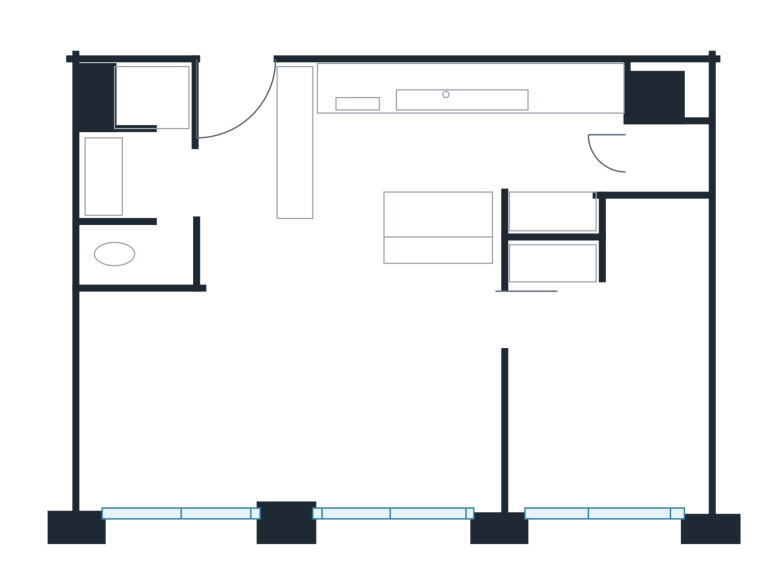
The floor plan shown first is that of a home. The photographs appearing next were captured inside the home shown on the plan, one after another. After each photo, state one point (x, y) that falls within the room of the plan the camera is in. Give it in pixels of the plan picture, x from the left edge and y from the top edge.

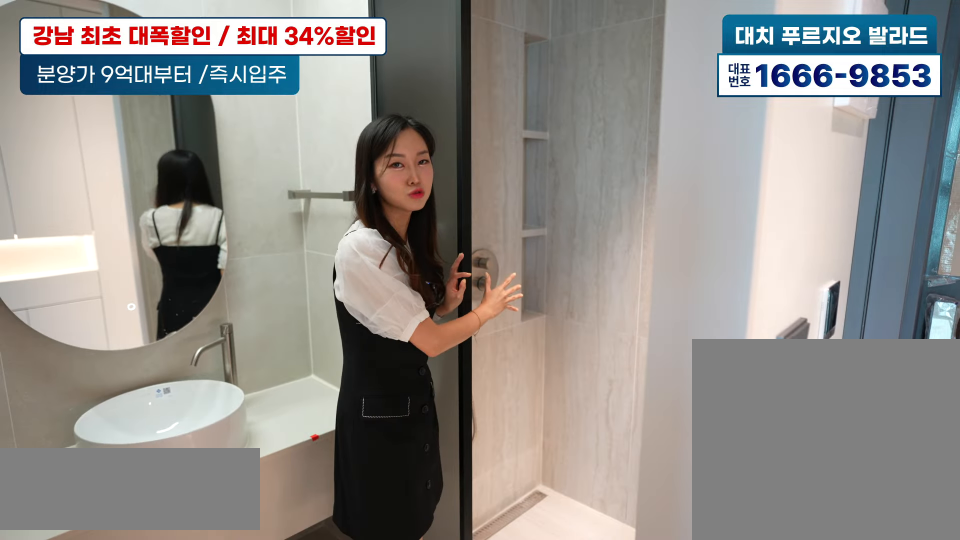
(153, 162)
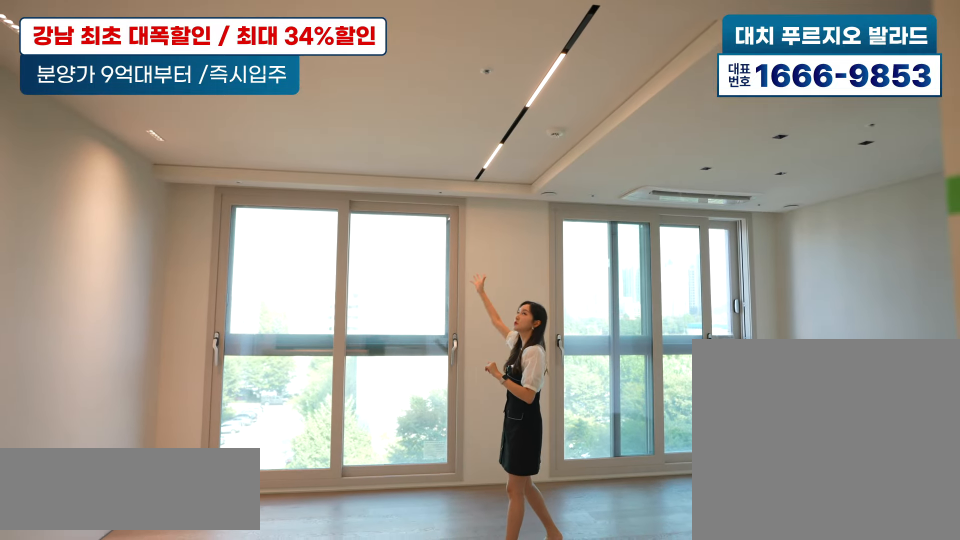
(260, 369)
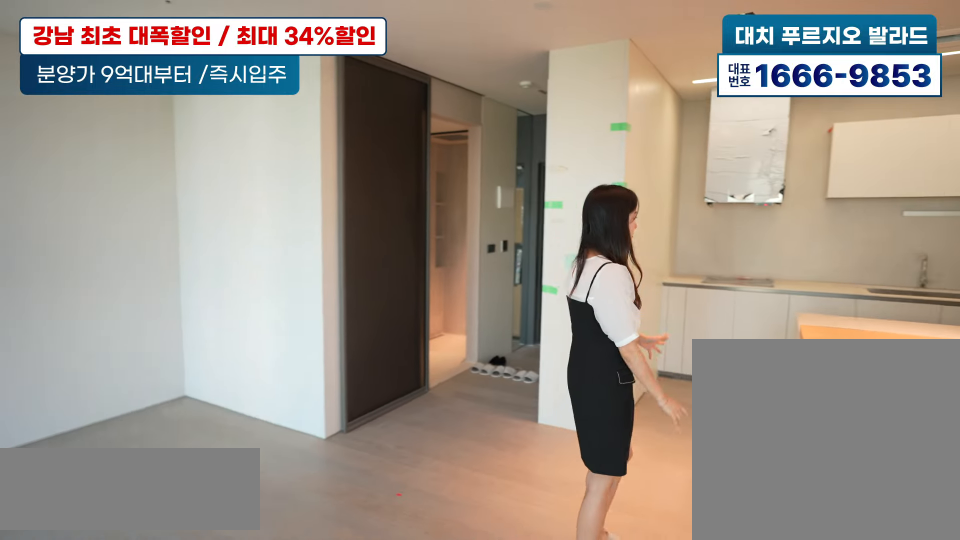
(260, 370)
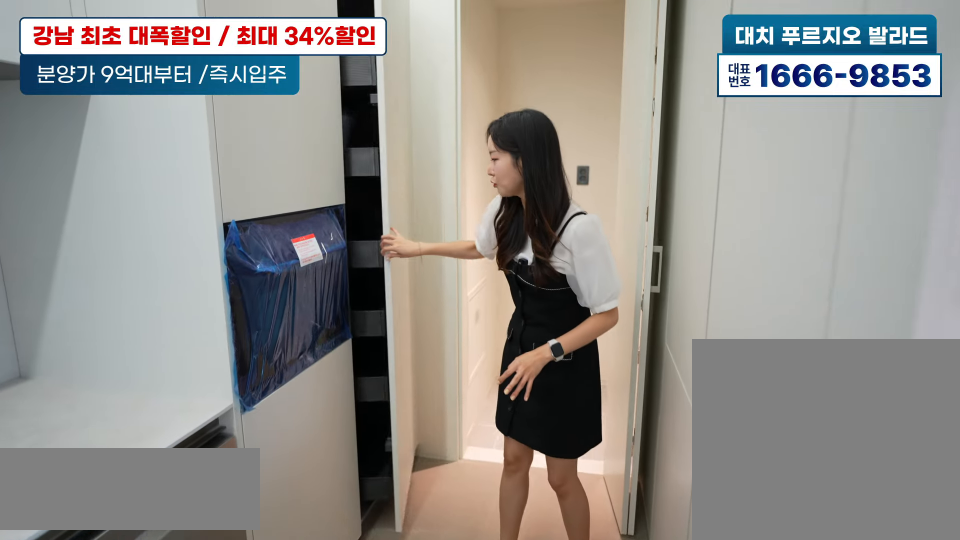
(488, 140)
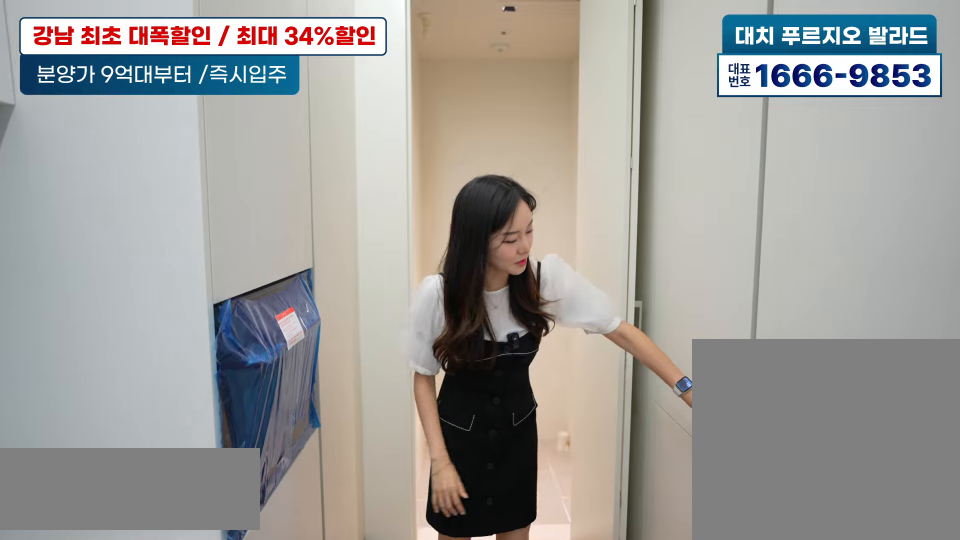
(488, 140)
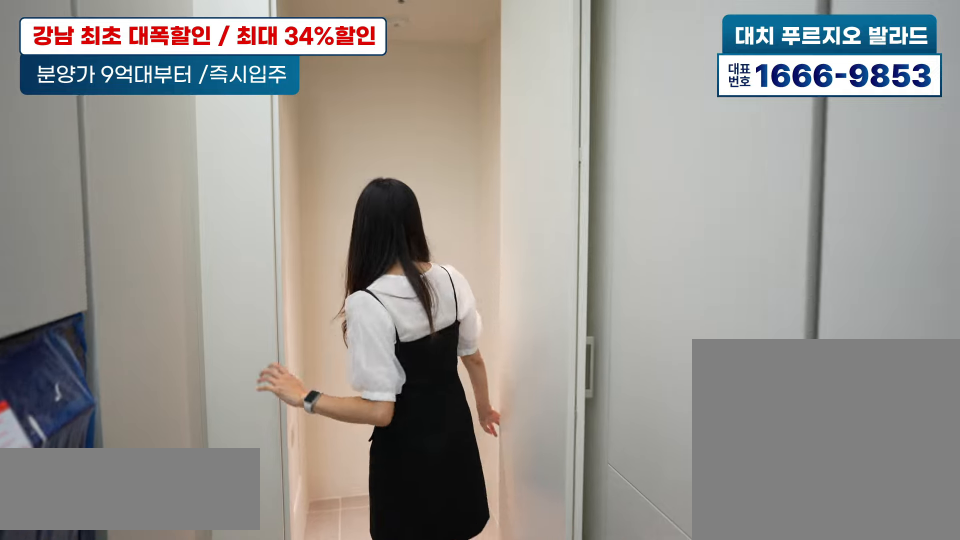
(488, 140)
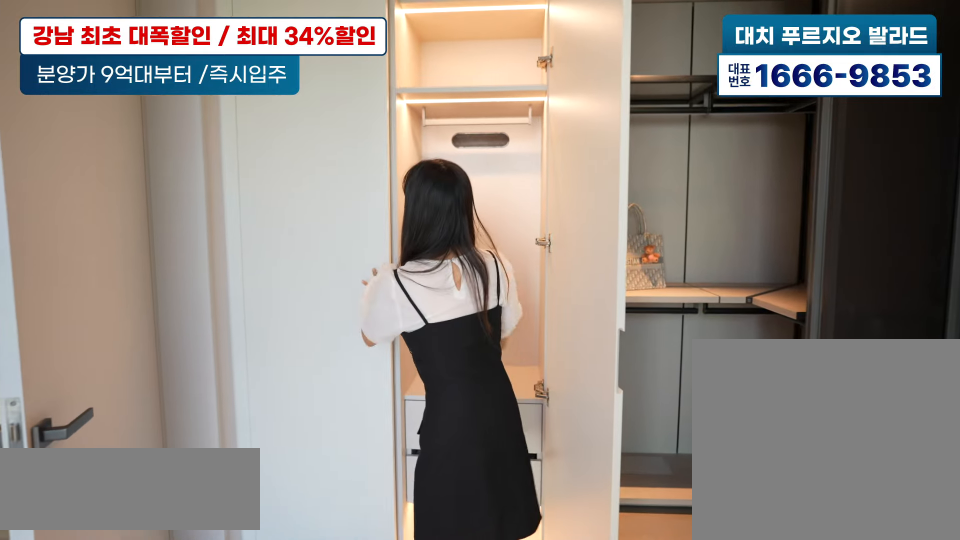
(598, 386)
